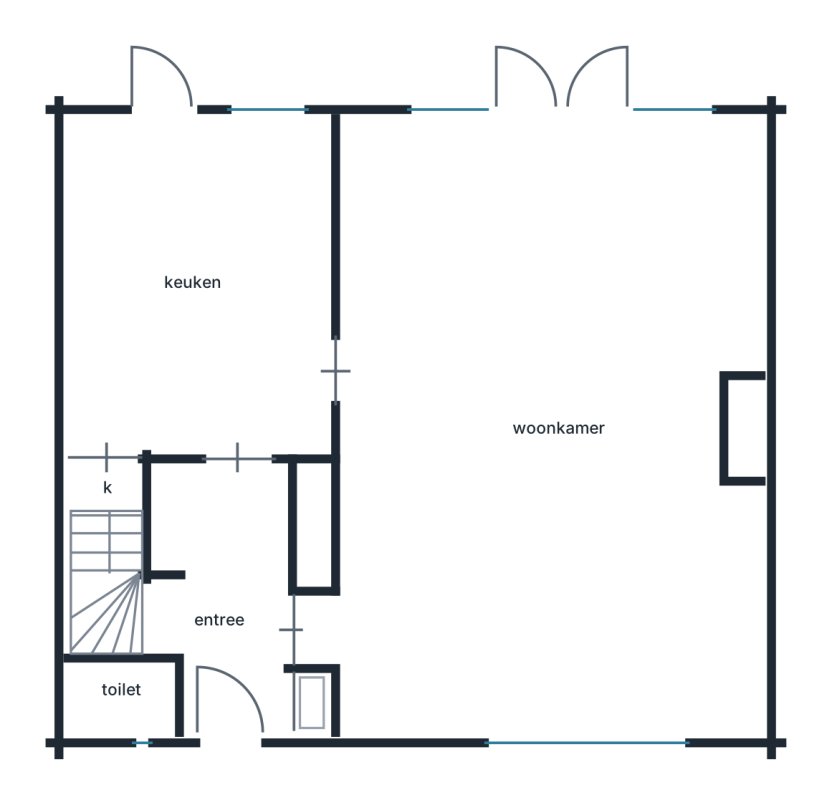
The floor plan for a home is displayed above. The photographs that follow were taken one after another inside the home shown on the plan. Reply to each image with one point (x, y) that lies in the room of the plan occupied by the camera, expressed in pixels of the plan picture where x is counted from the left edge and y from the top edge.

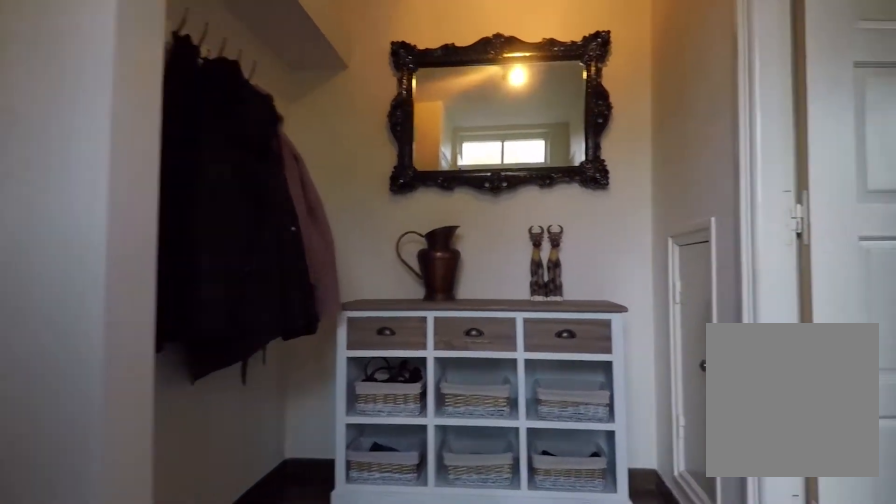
(224, 596)
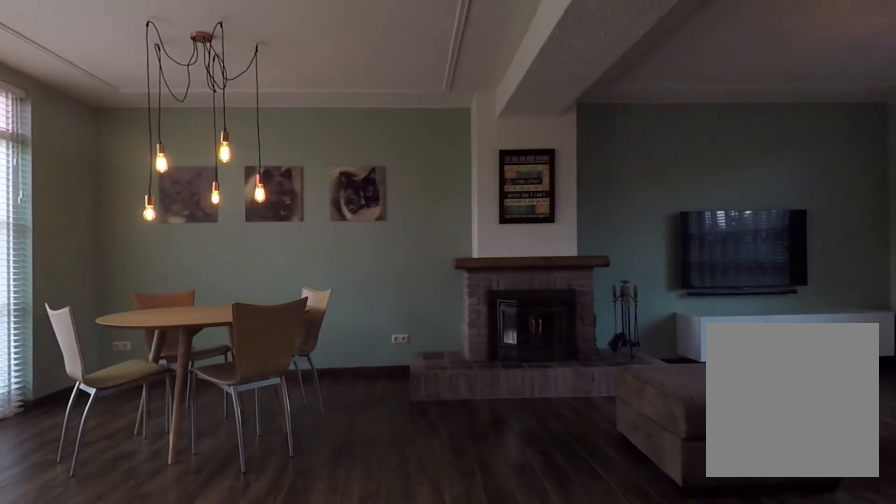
(553, 195)
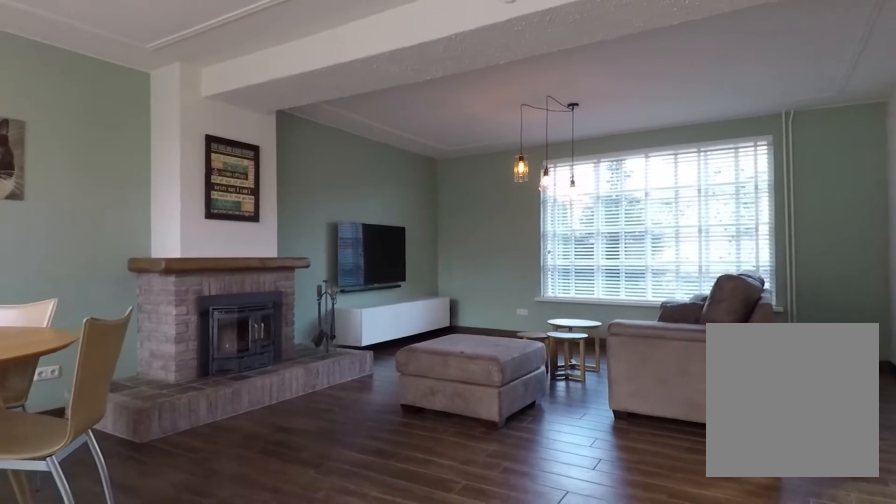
(553, 195)
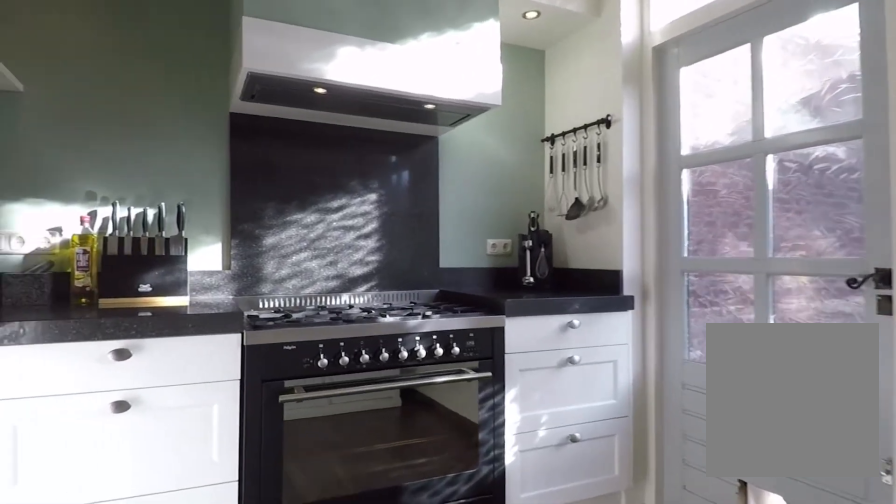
(201, 246)
